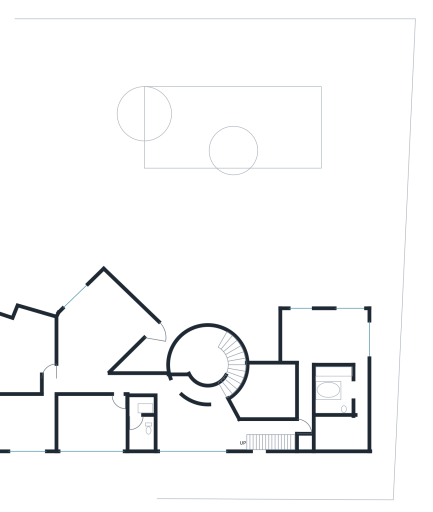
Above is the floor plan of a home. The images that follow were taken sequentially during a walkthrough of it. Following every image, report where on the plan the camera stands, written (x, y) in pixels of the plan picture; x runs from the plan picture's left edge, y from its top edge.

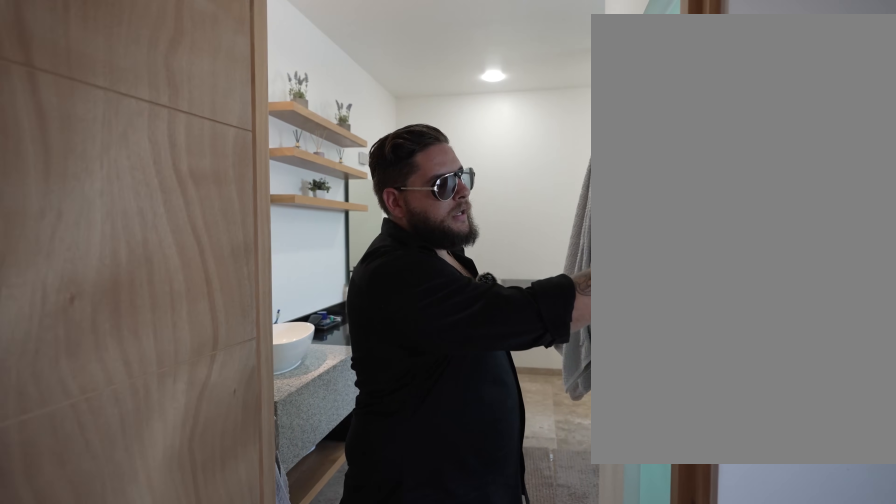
(337, 435)
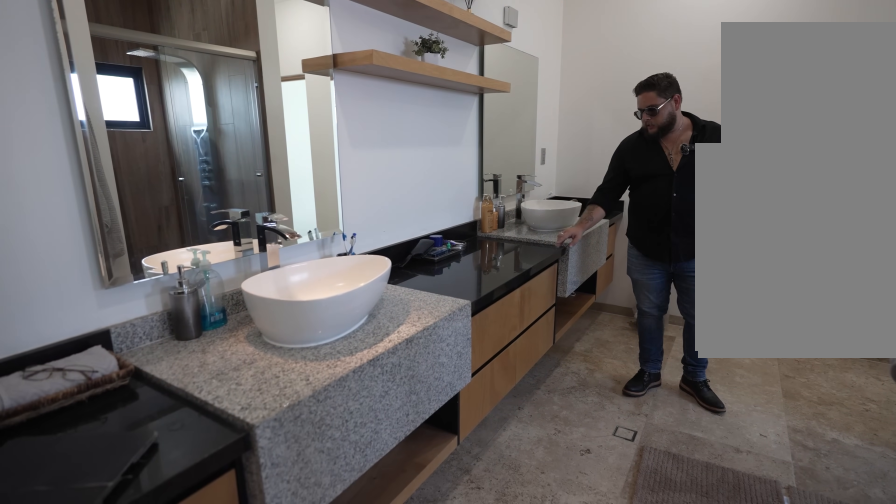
(349, 389)
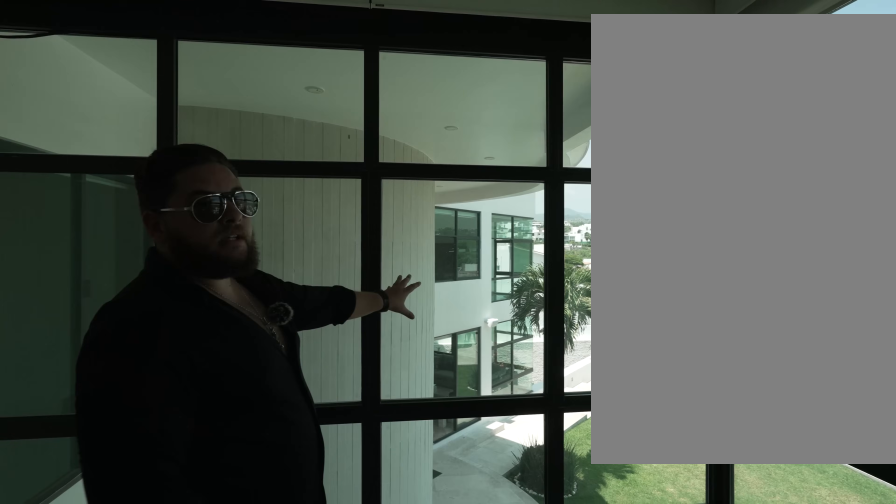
(317, 320)
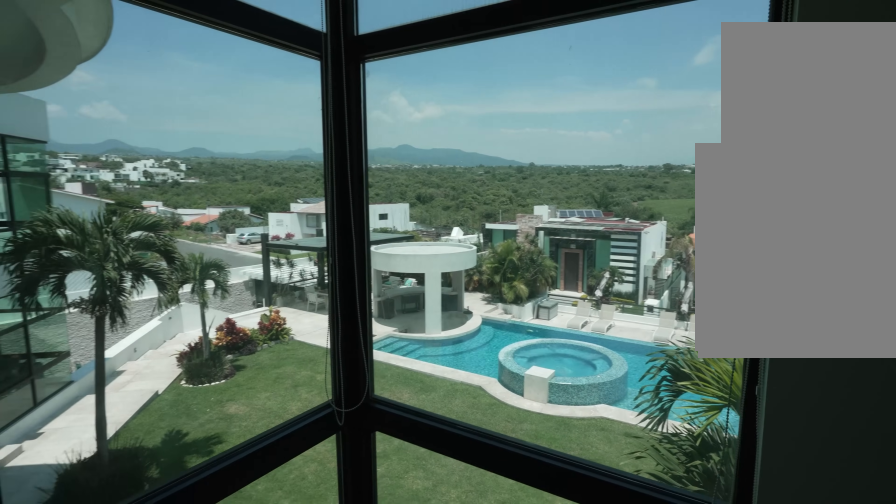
(317, 320)
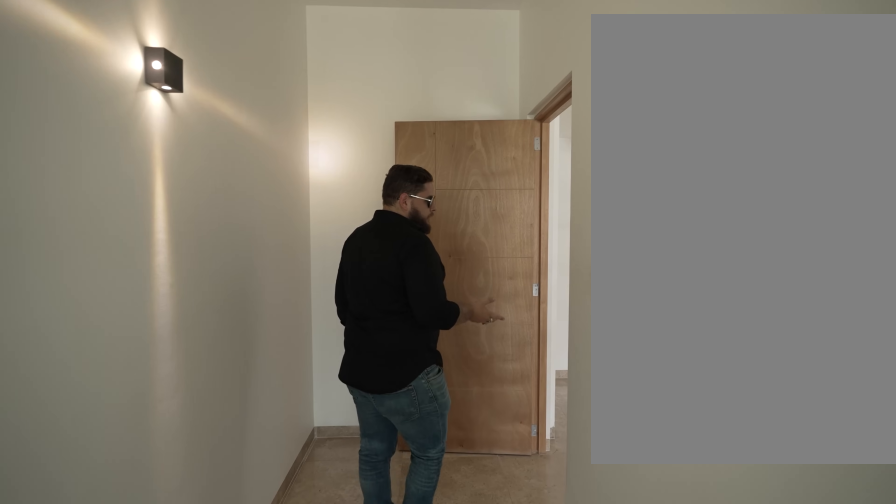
(302, 376)
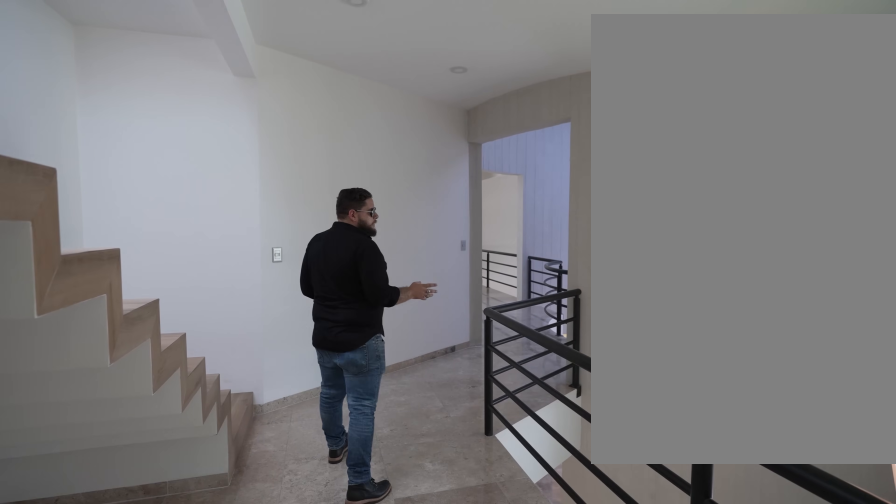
(280, 425)
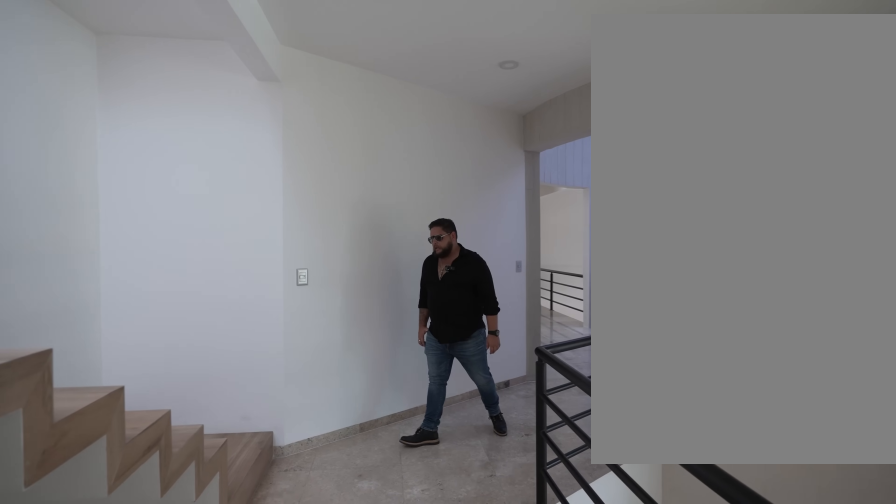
(280, 425)
